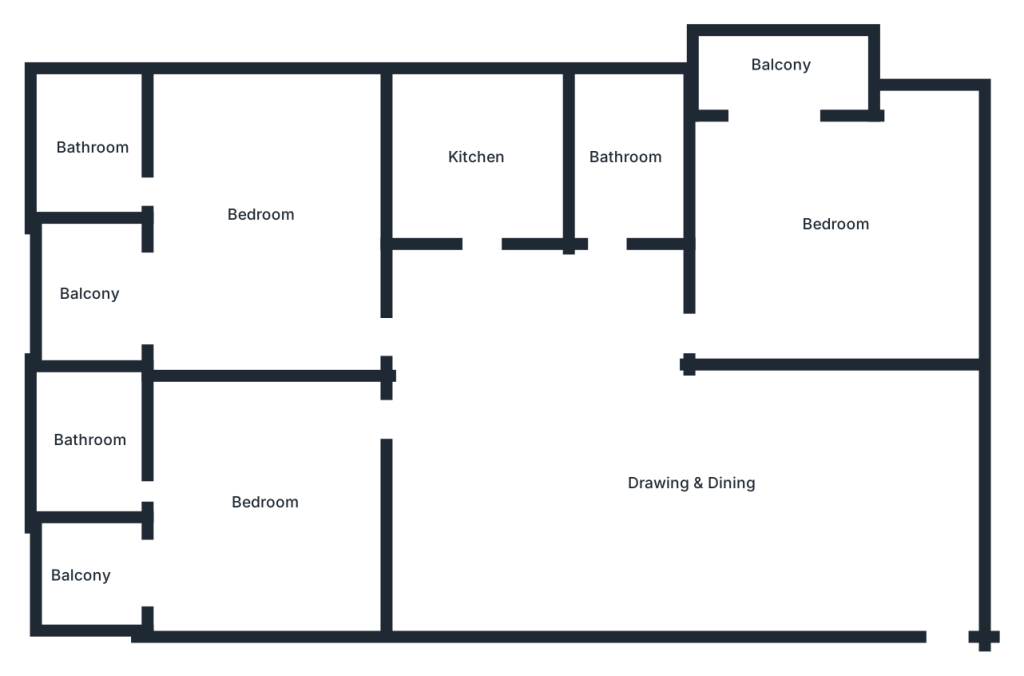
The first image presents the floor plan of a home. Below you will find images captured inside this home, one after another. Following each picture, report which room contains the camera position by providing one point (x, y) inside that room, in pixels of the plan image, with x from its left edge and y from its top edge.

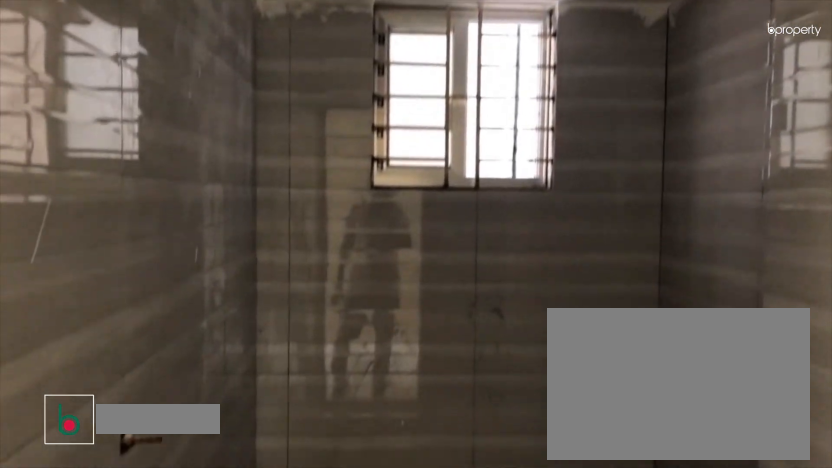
(627, 159)
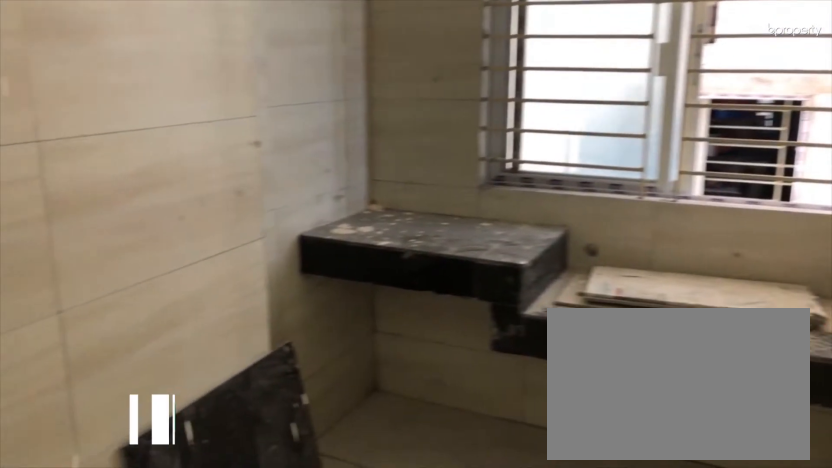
(479, 159)
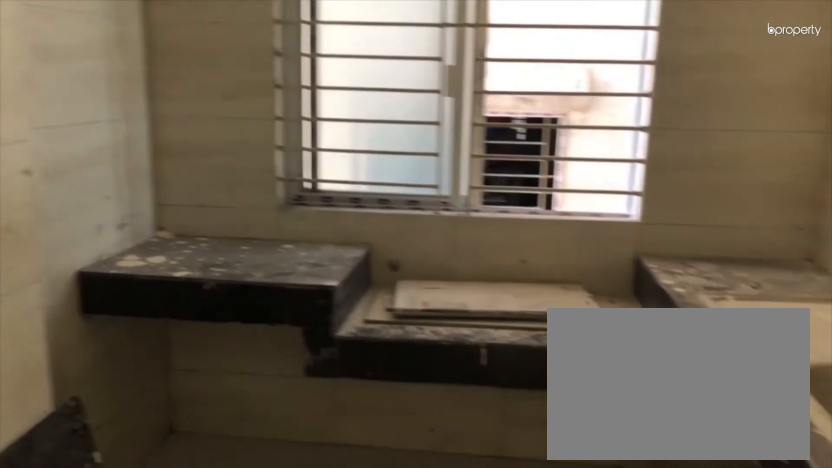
(479, 159)
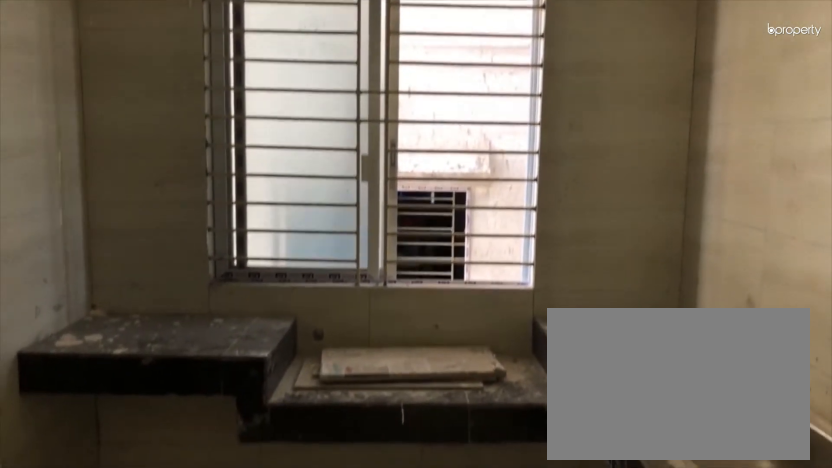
(479, 159)
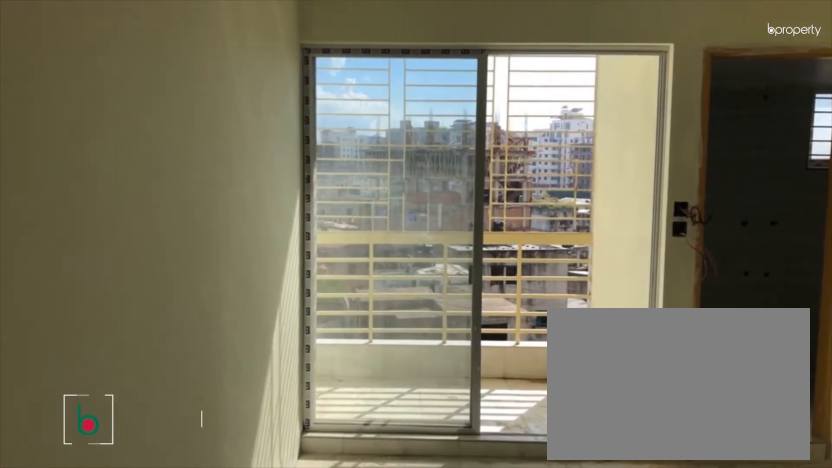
(263, 216)
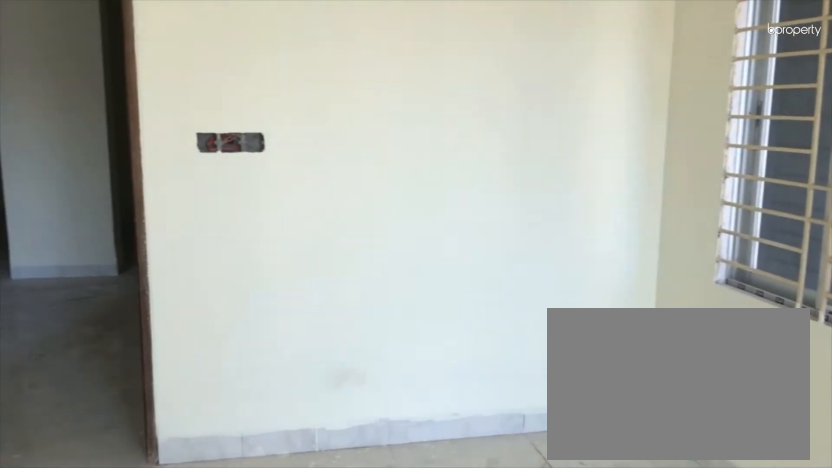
(263, 499)
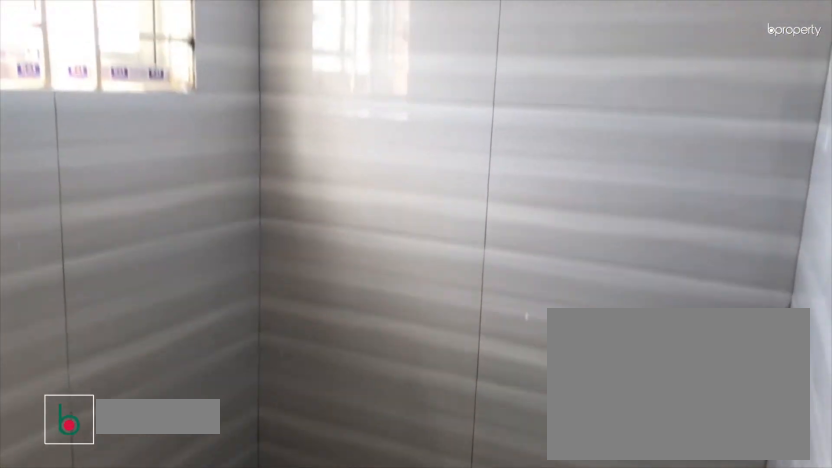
(95, 437)
